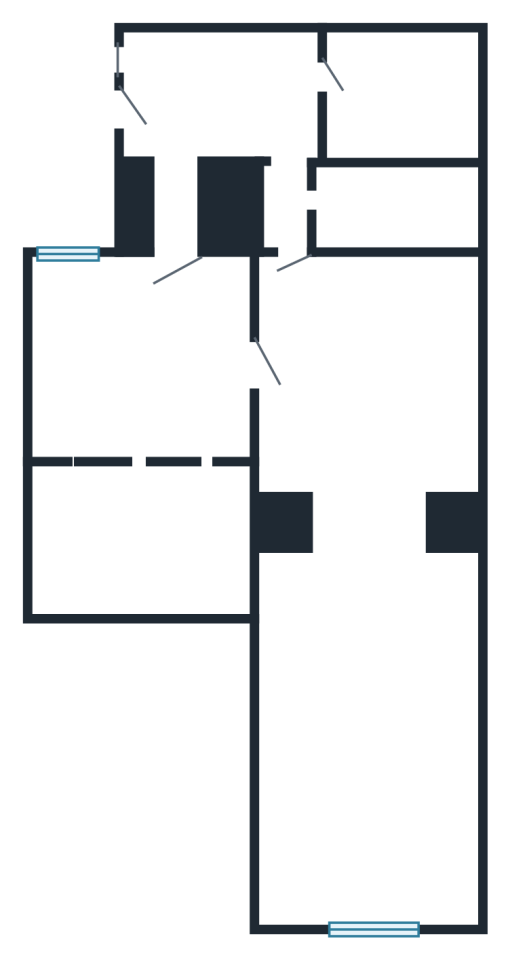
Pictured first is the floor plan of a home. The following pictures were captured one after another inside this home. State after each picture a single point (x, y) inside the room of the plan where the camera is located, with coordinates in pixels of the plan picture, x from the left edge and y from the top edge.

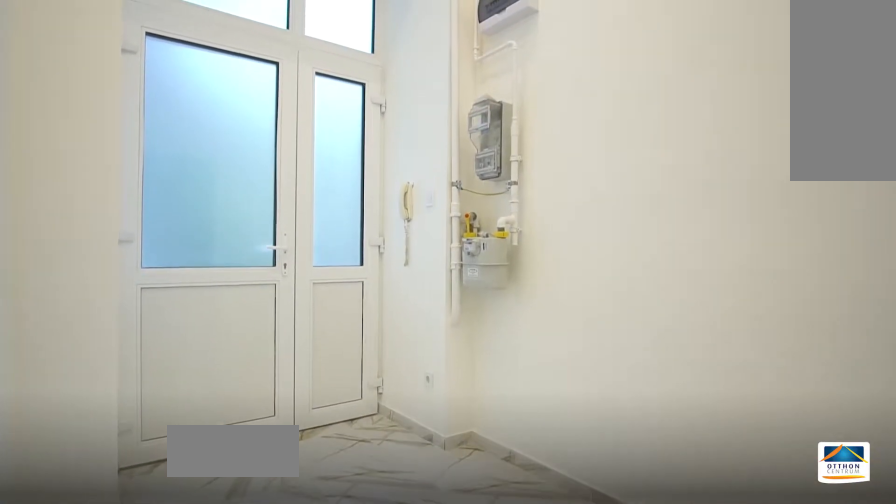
(234, 102)
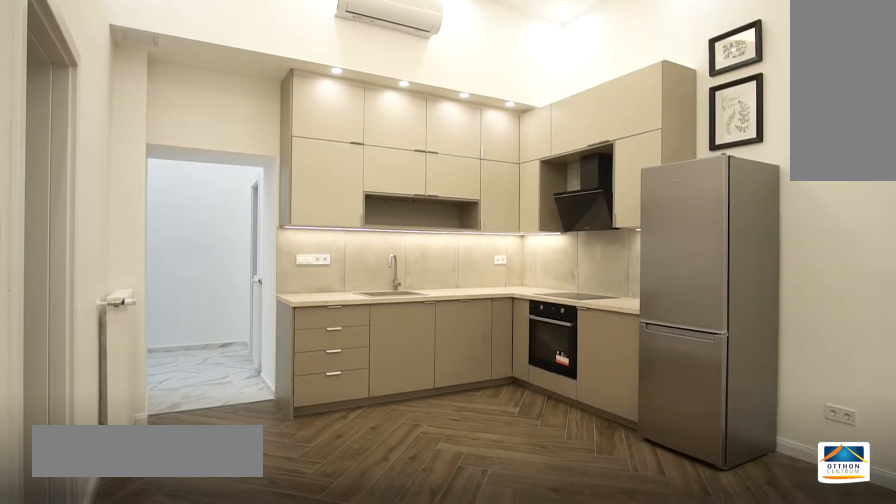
(372, 389)
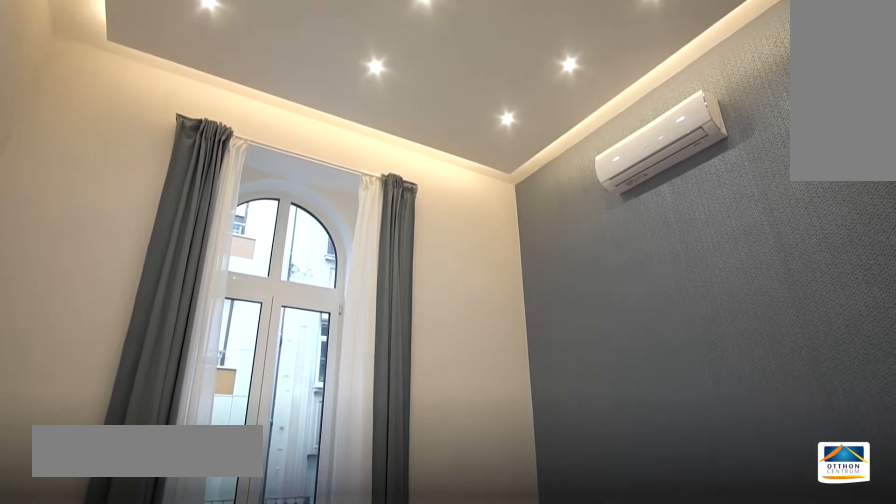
(374, 819)
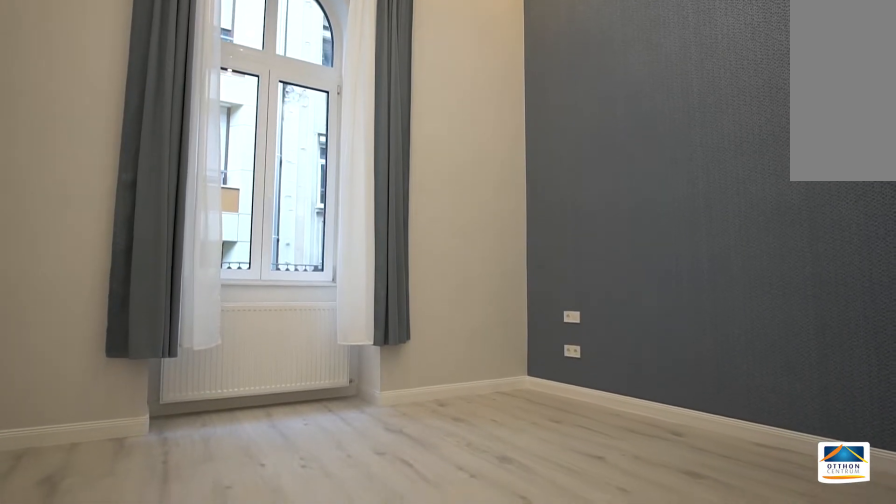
(373, 819)
